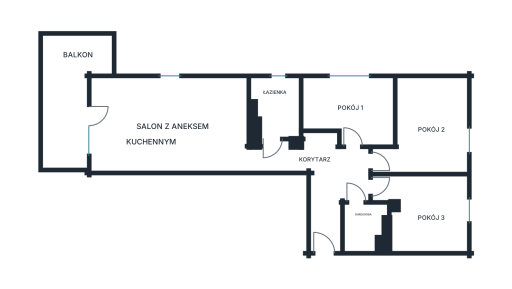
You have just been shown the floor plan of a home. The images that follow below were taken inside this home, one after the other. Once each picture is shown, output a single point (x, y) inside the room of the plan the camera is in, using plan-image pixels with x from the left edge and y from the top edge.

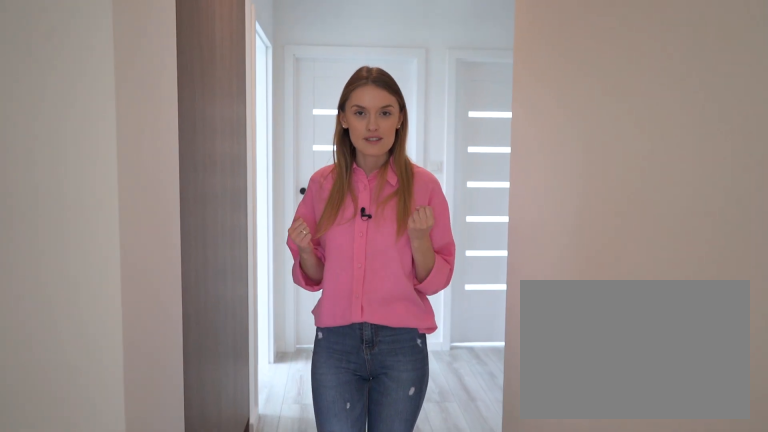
(321, 176)
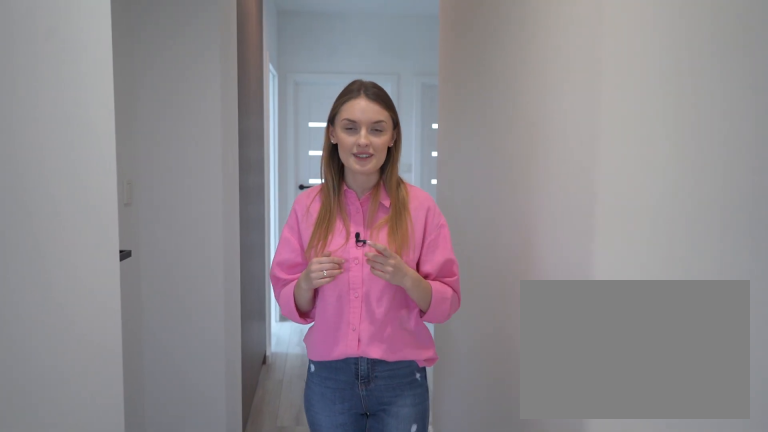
(320, 176)
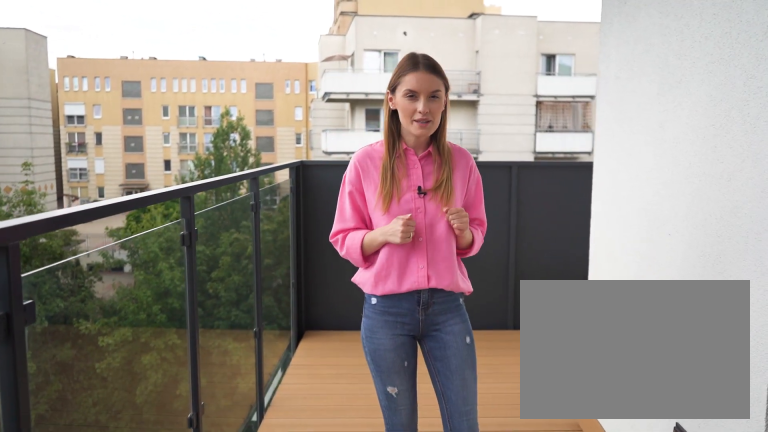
(71, 96)
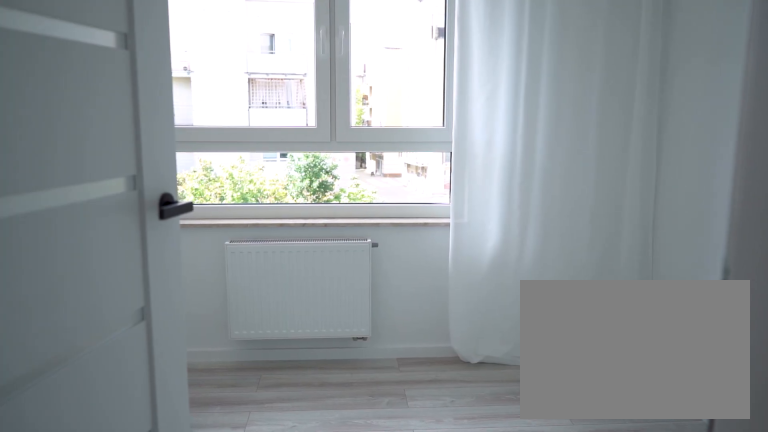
(351, 107)
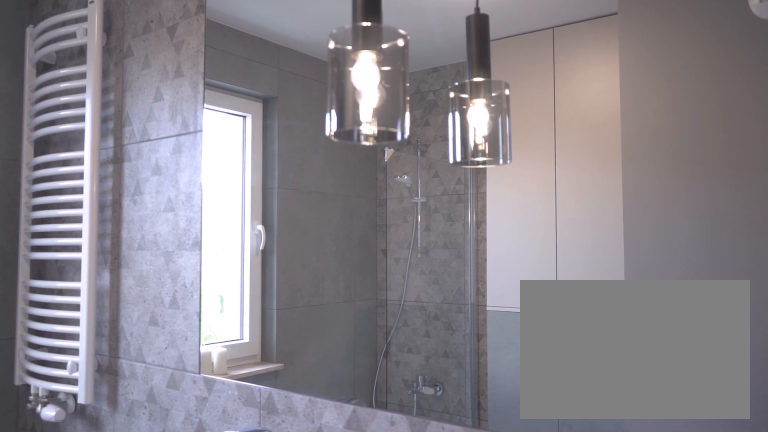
(276, 107)
